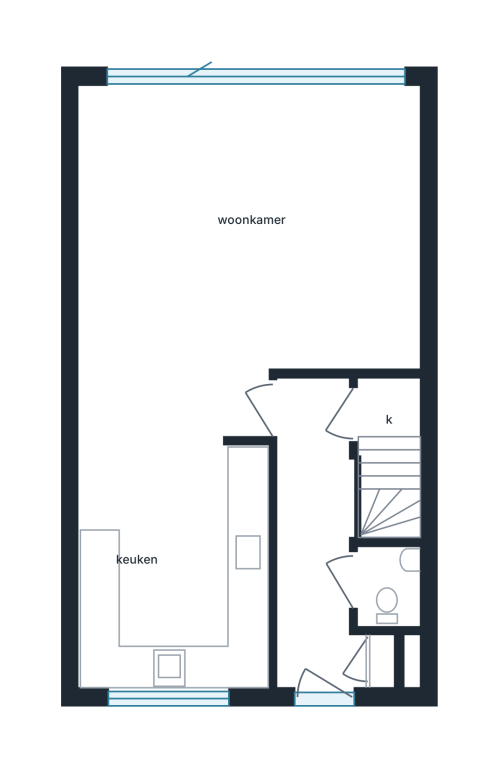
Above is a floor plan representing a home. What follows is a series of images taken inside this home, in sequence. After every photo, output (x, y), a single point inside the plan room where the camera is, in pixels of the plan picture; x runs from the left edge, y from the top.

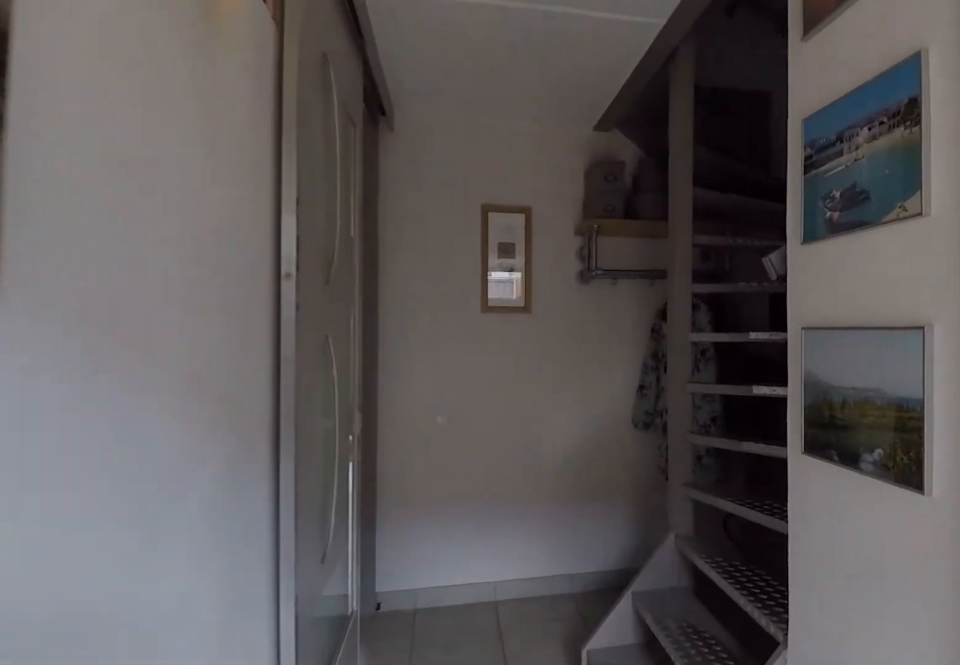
(316, 535)
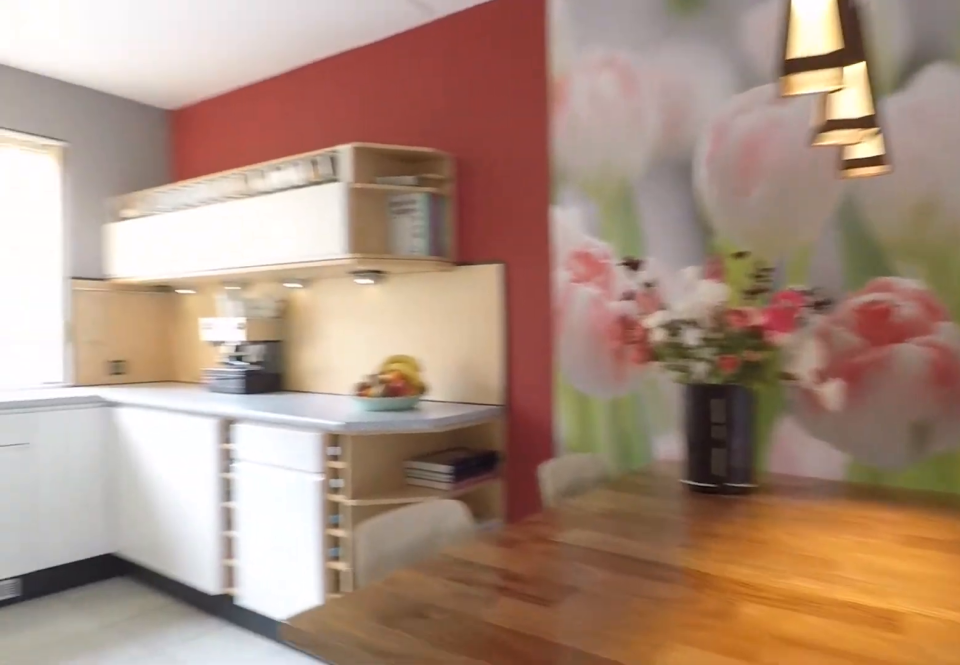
(313, 253)
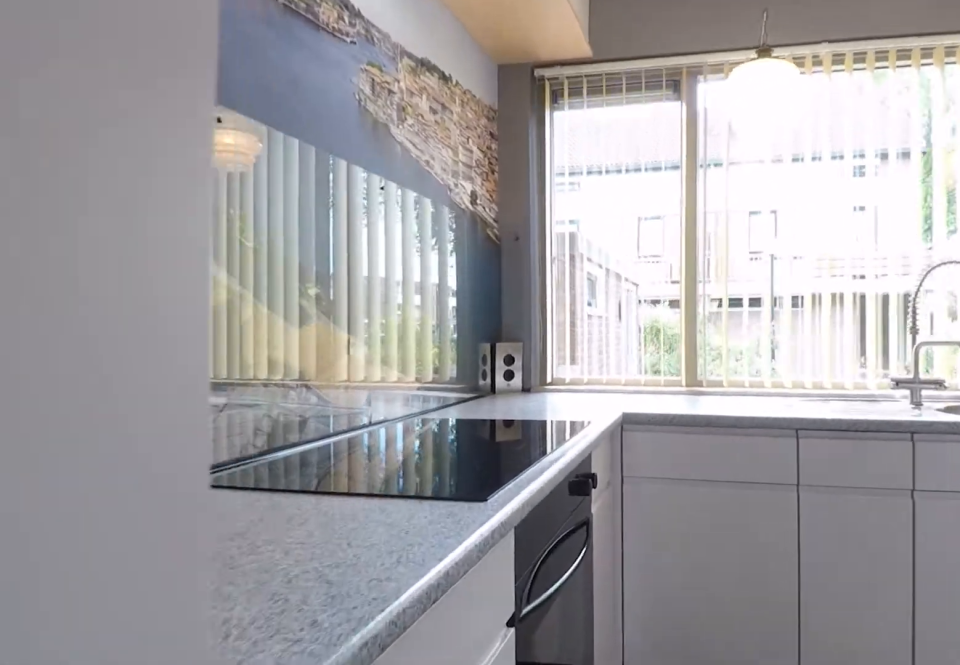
(172, 567)
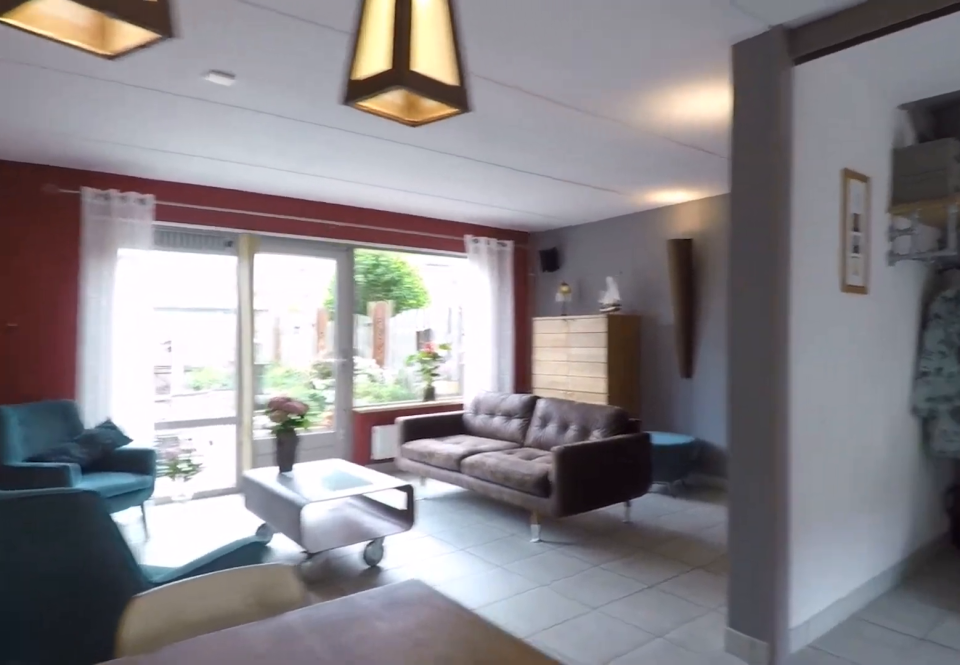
(313, 253)
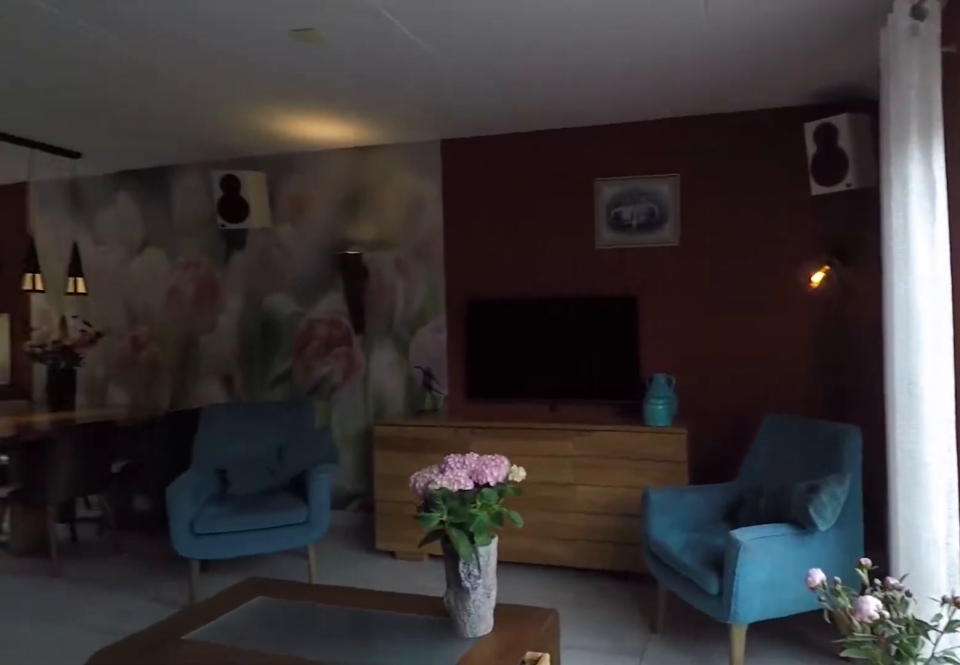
(313, 253)
